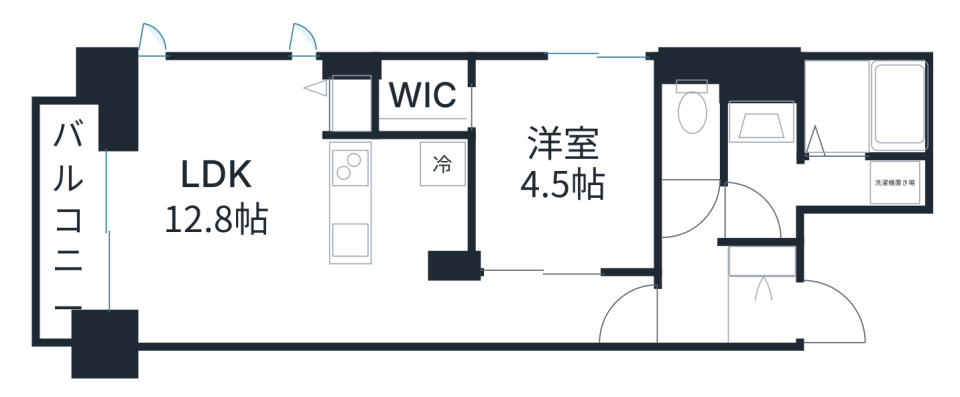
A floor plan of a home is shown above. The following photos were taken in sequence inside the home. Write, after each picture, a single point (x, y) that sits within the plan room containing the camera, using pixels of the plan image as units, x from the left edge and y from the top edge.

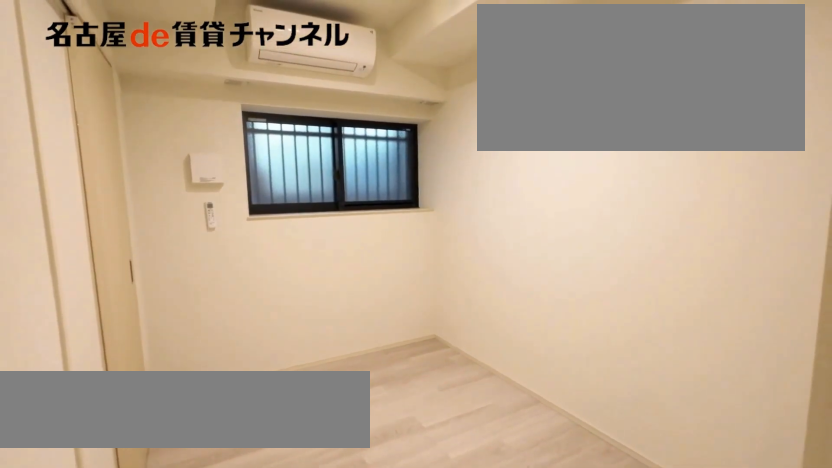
(564, 165)
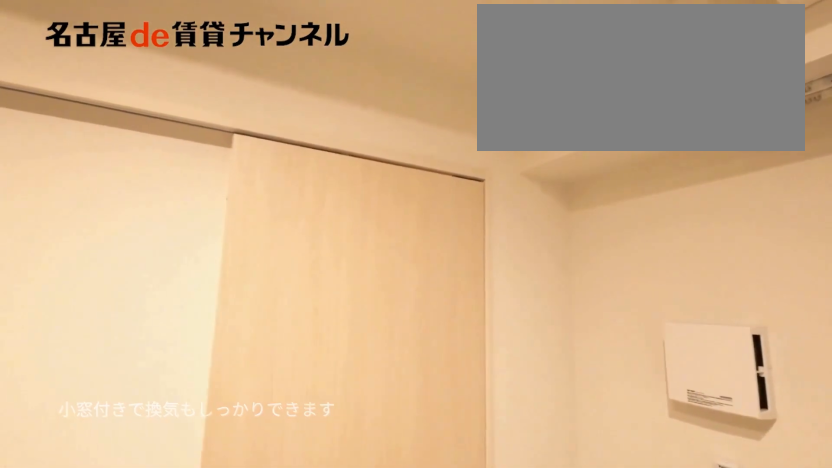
(564, 165)
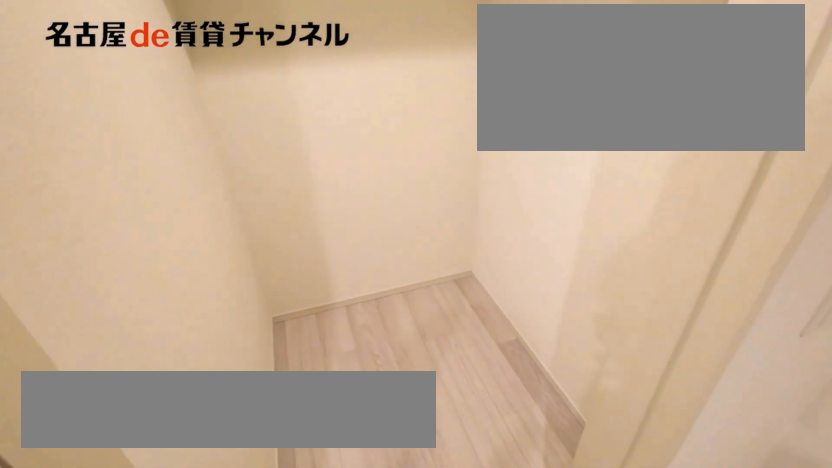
(423, 95)
